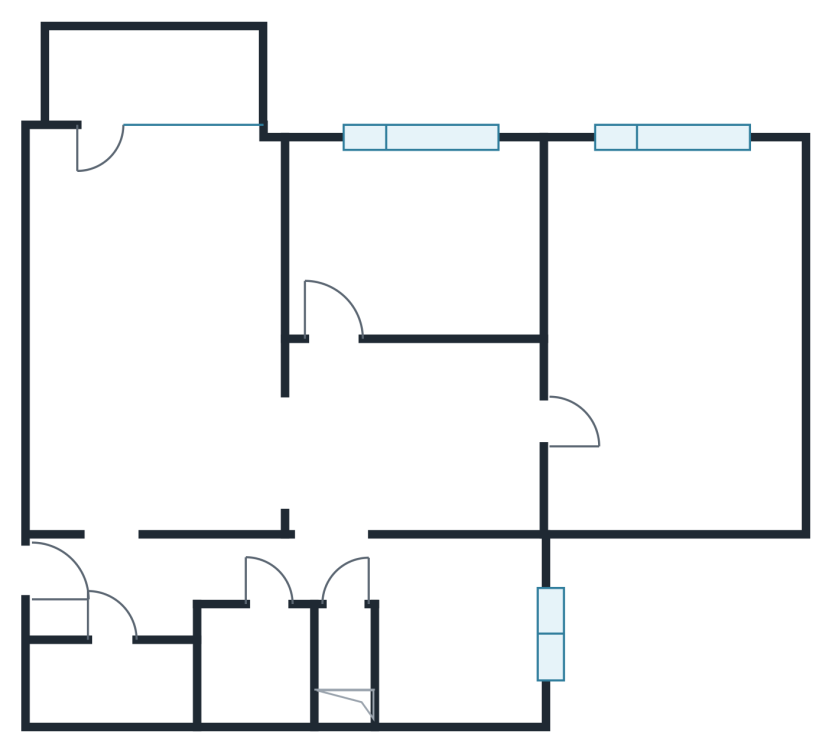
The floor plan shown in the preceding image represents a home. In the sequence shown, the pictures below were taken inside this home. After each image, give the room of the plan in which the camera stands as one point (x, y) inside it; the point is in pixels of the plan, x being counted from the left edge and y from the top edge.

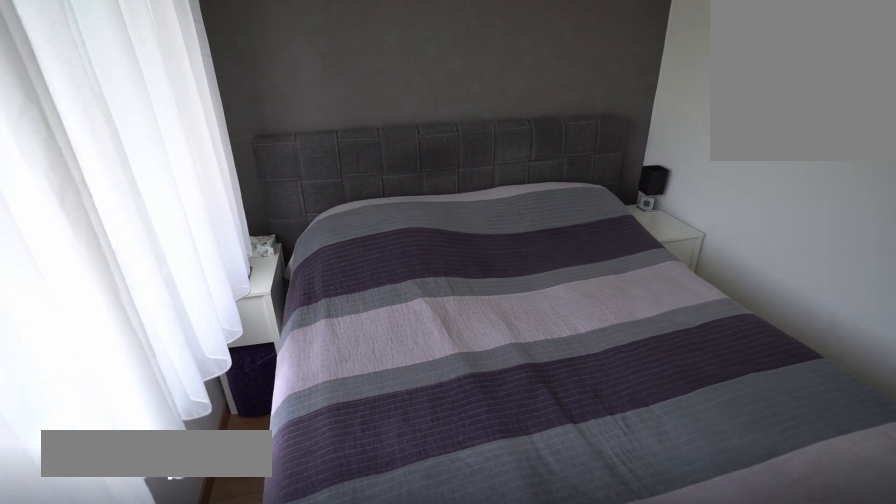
(428, 232)
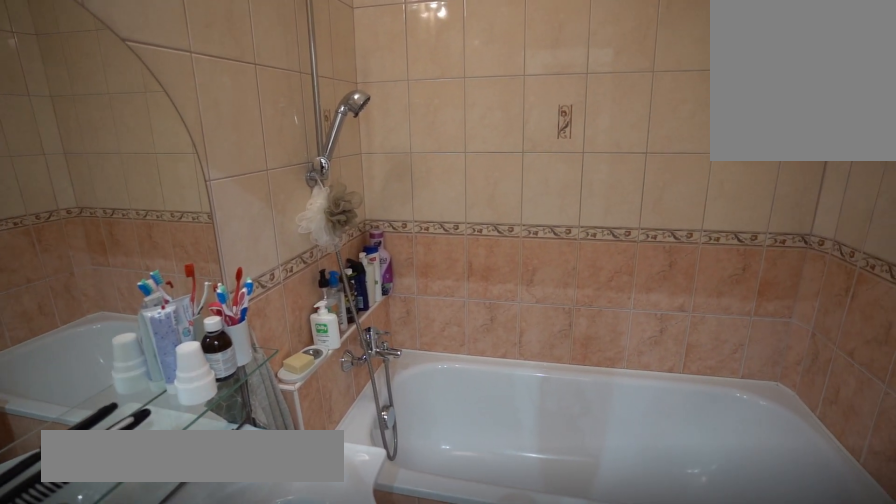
(239, 653)
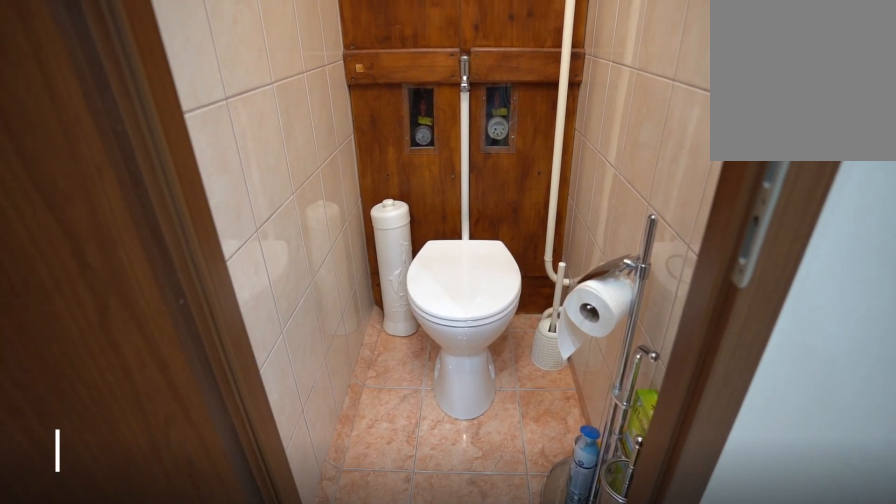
(346, 653)
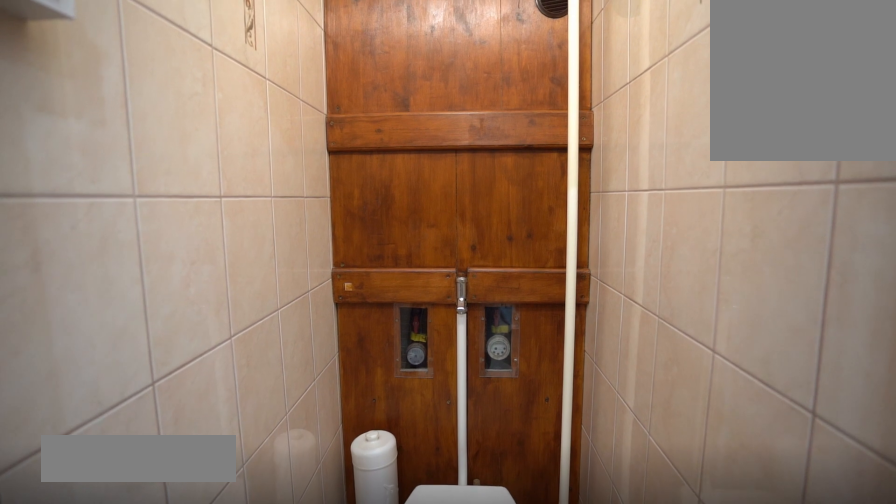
(345, 652)
